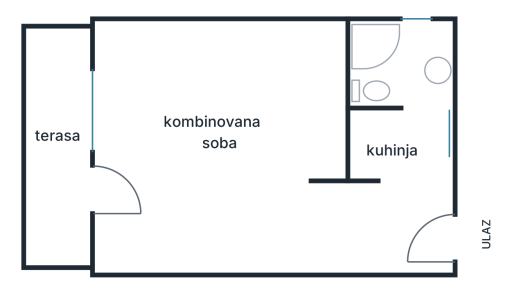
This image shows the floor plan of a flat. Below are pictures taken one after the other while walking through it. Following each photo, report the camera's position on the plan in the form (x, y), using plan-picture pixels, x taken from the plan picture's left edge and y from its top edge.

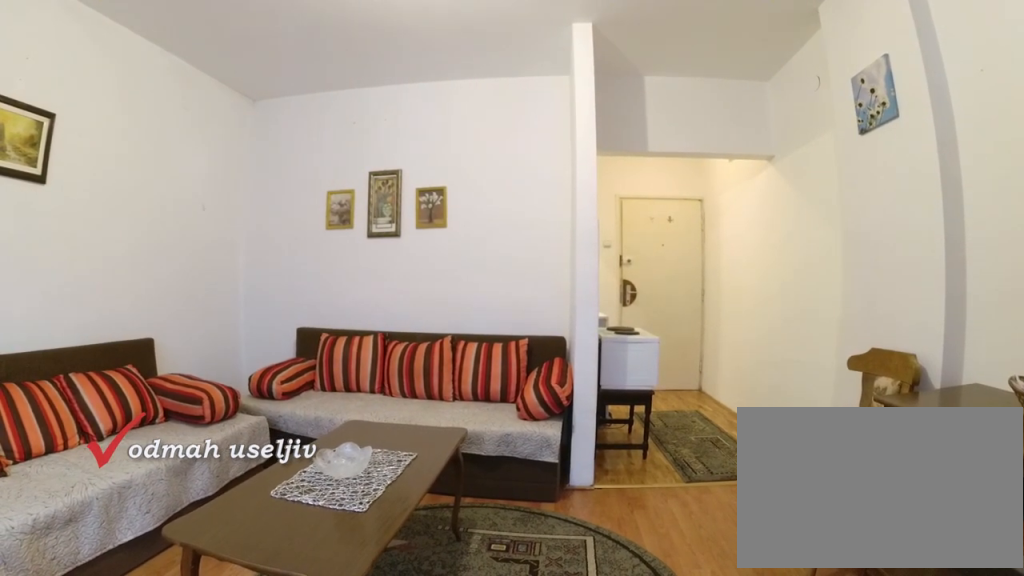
(113, 195)
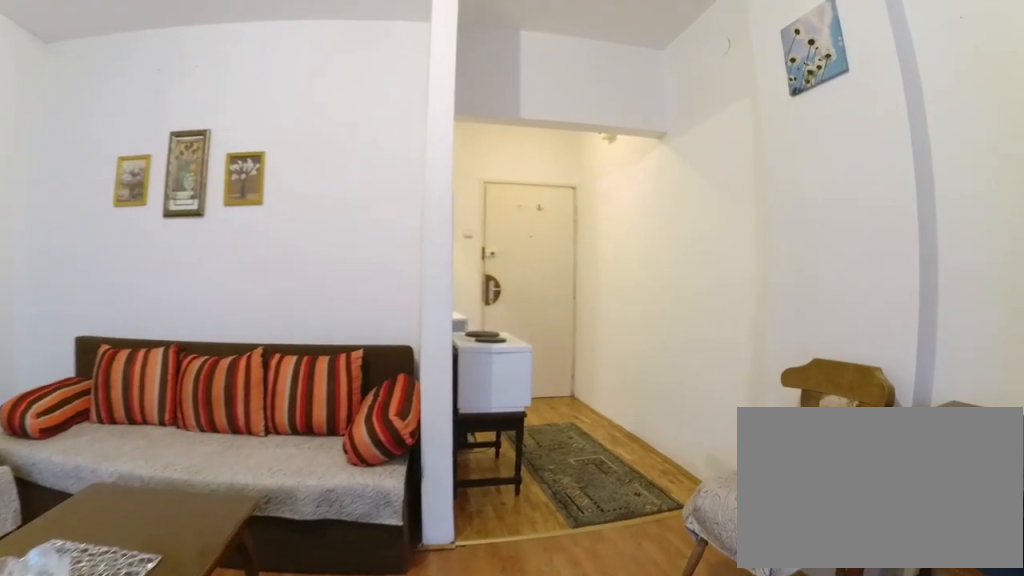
(176, 195)
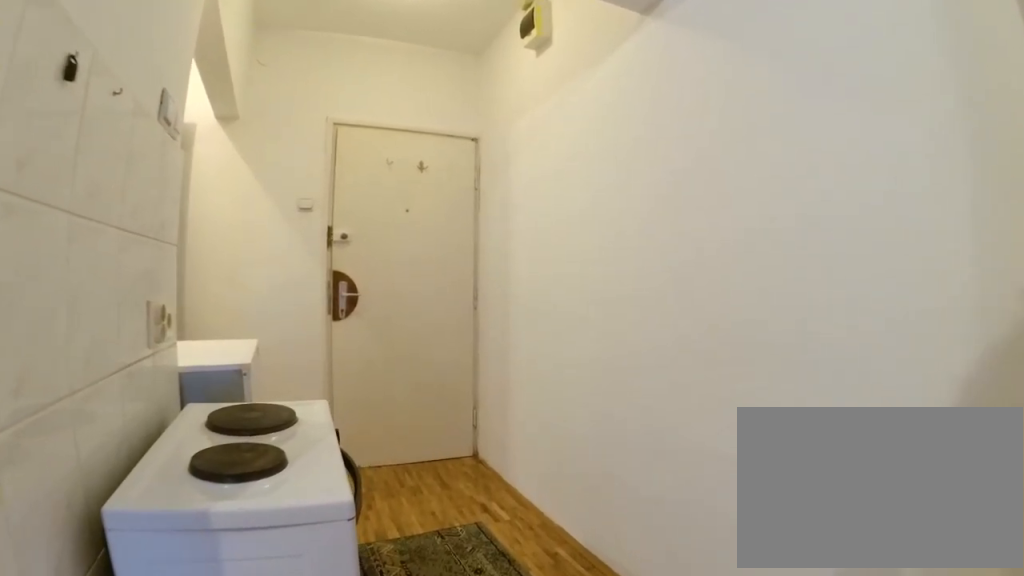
(290, 218)
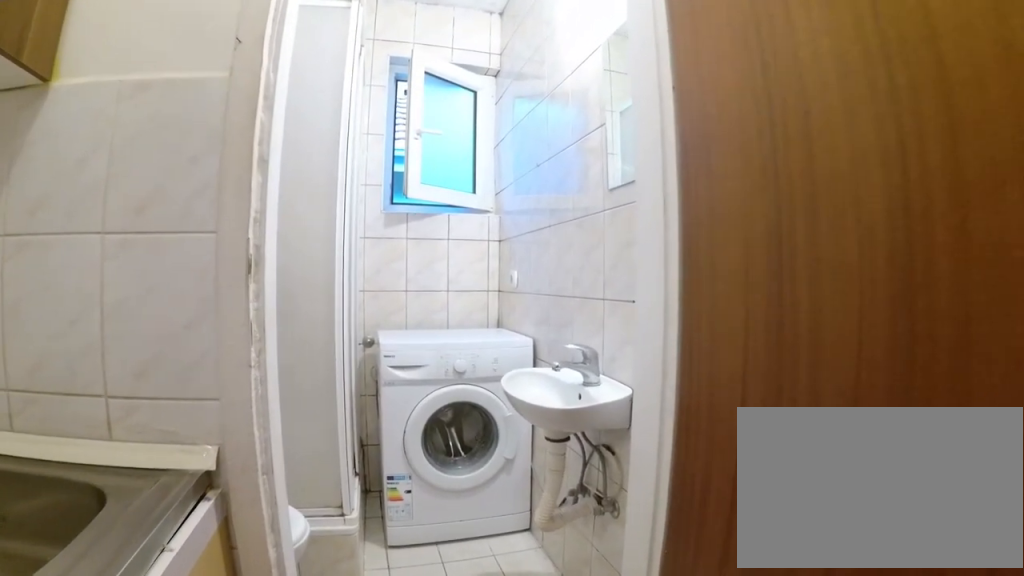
(410, 152)
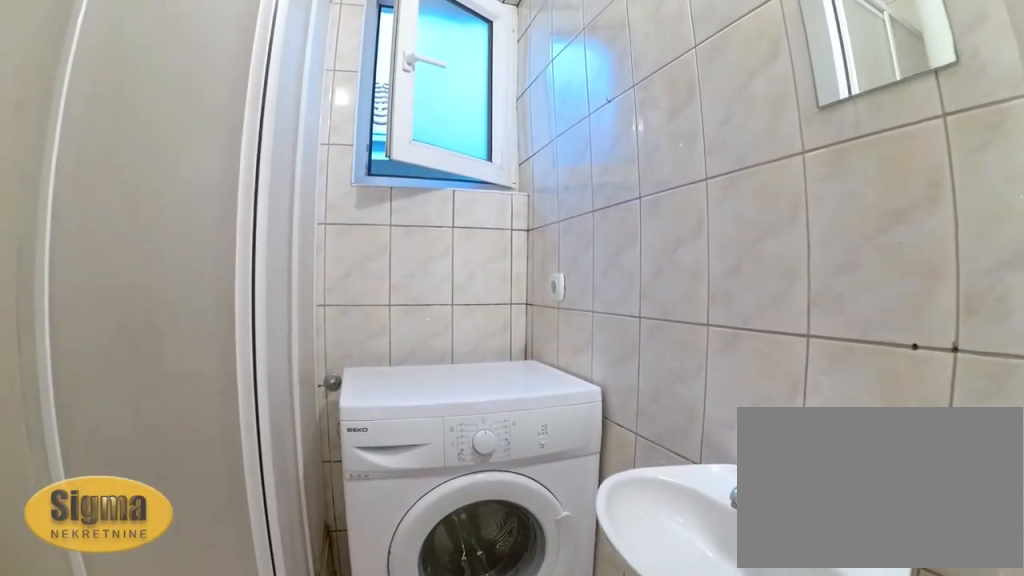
(421, 111)
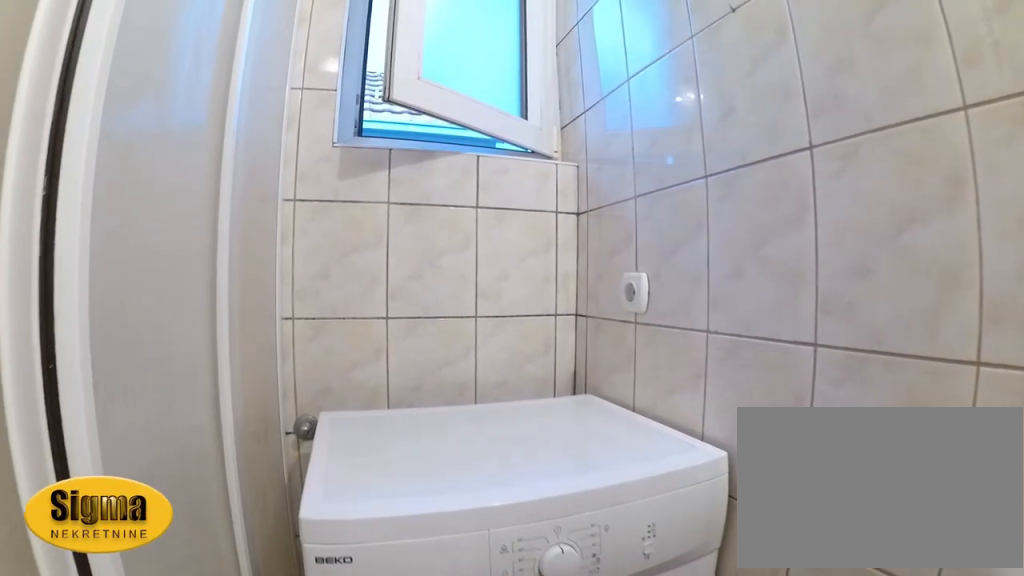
(421, 78)
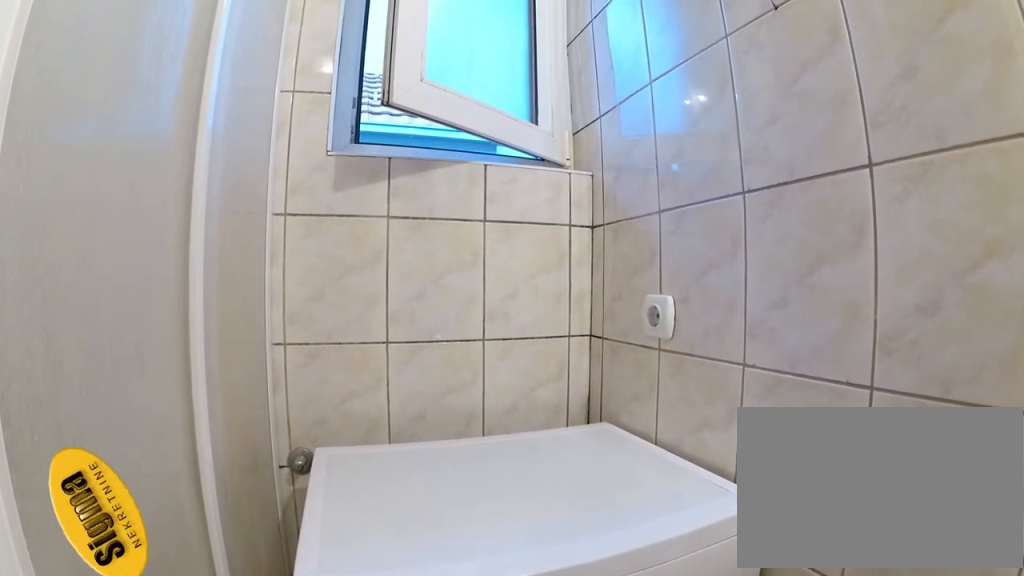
(420, 65)
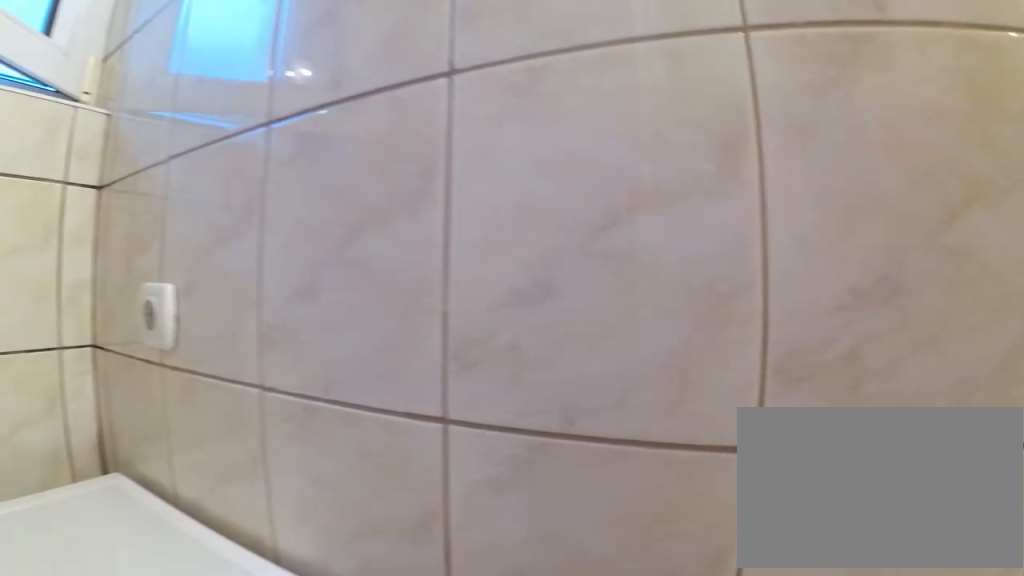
(410, 63)
